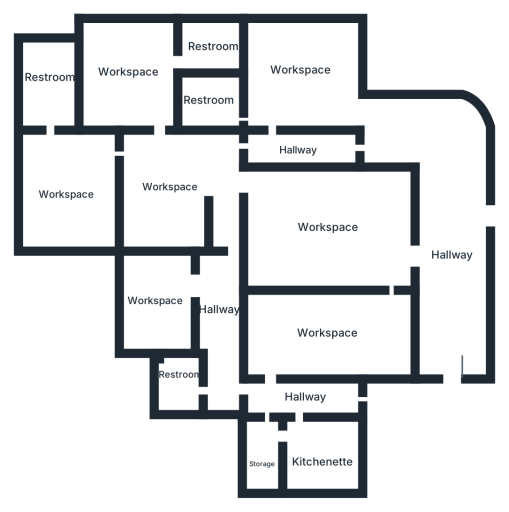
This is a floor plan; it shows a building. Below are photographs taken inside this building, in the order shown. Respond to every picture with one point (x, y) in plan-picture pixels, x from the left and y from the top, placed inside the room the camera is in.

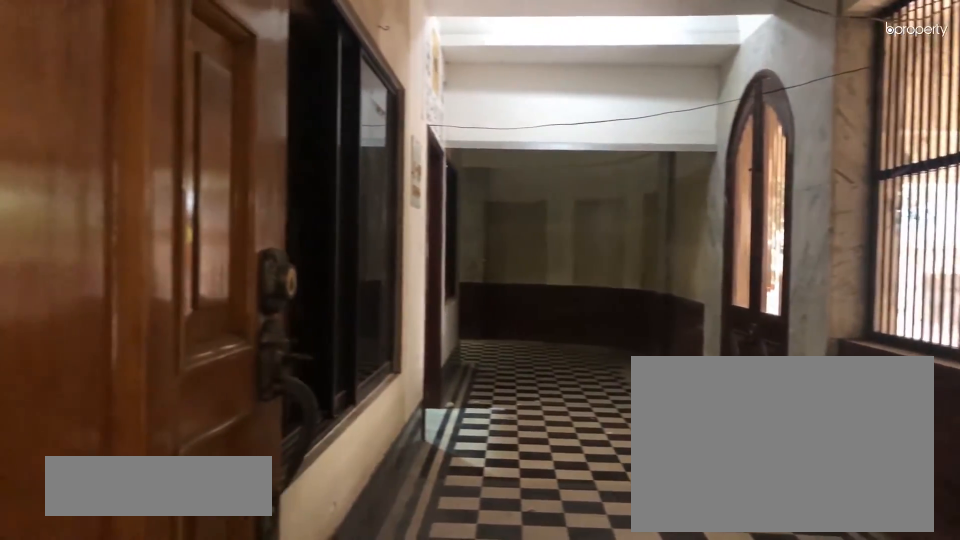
(450, 269)
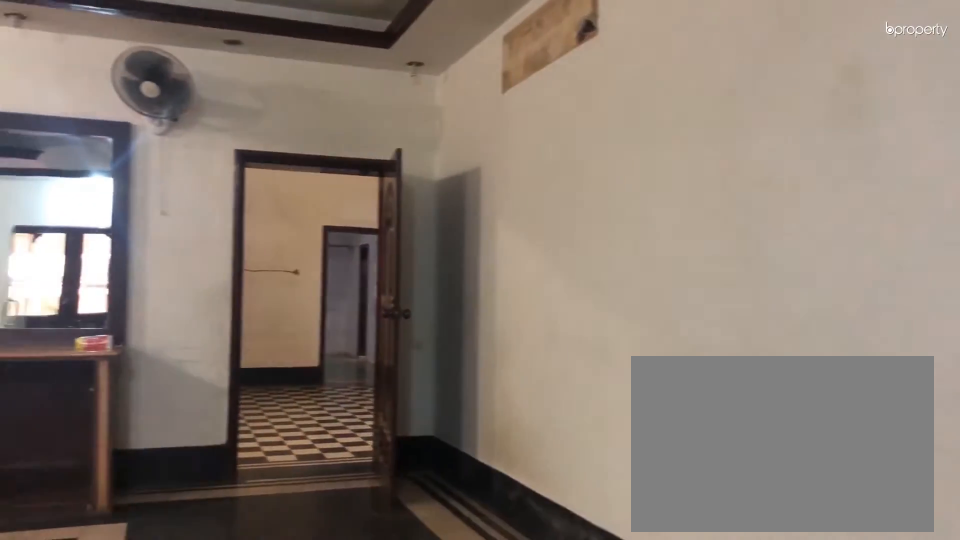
(324, 225)
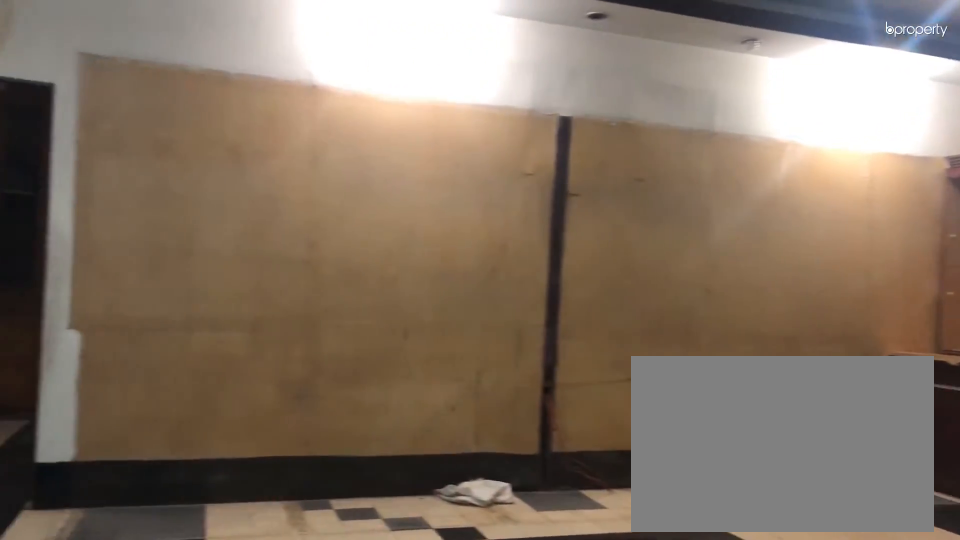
(324, 225)
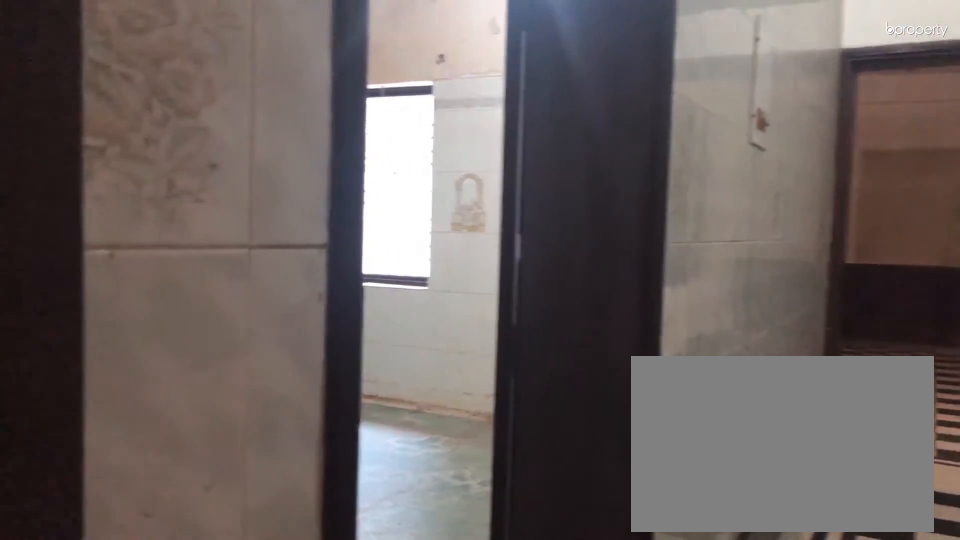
(291, 148)
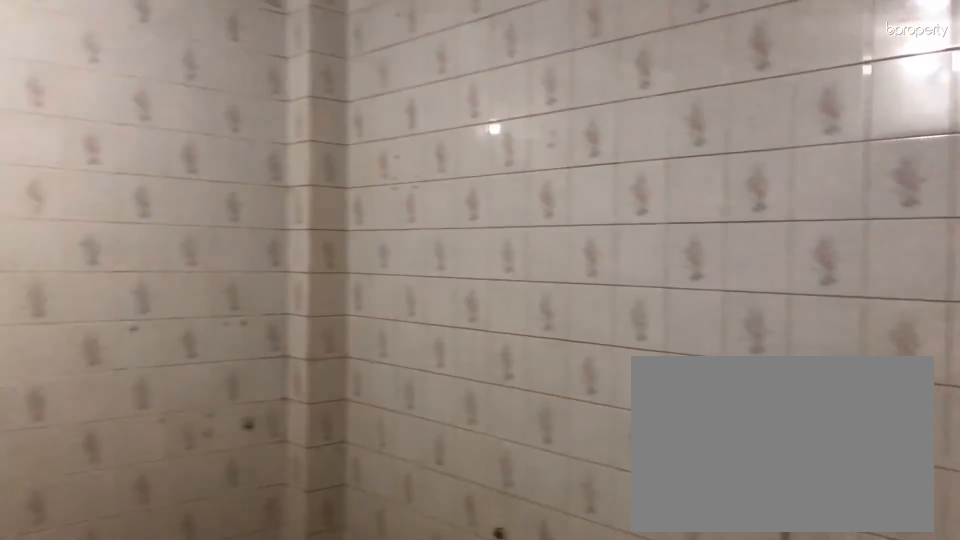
(209, 101)
